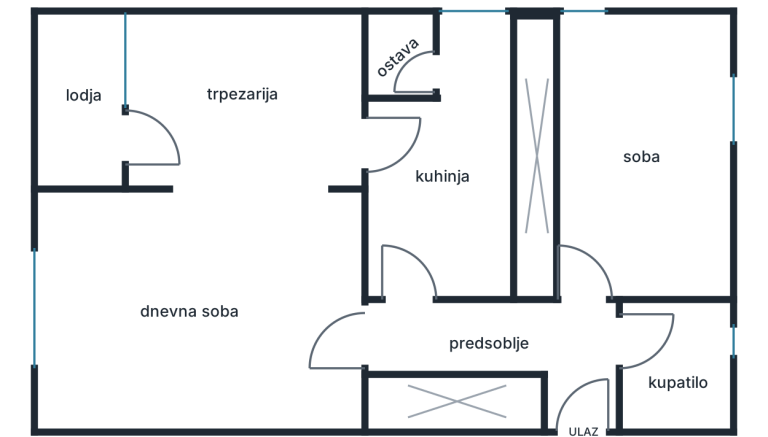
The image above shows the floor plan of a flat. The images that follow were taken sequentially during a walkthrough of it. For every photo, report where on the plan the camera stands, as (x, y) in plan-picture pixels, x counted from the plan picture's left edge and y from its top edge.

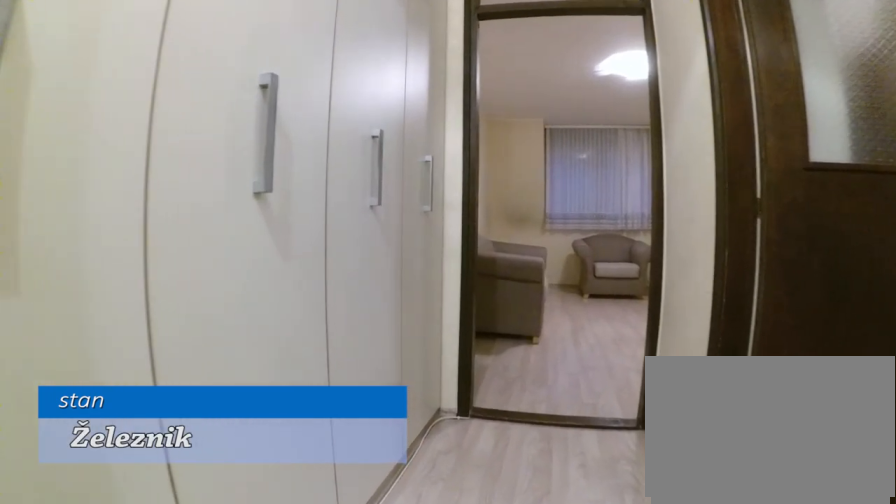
(507, 338)
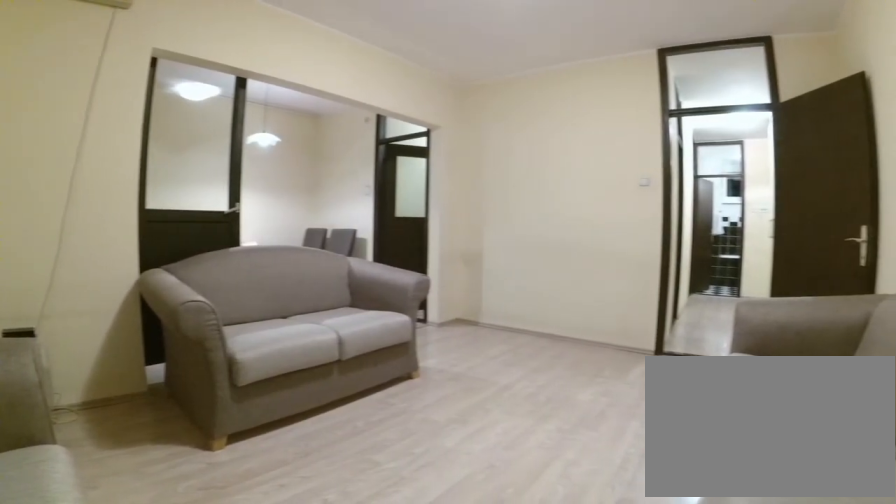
(57, 392)
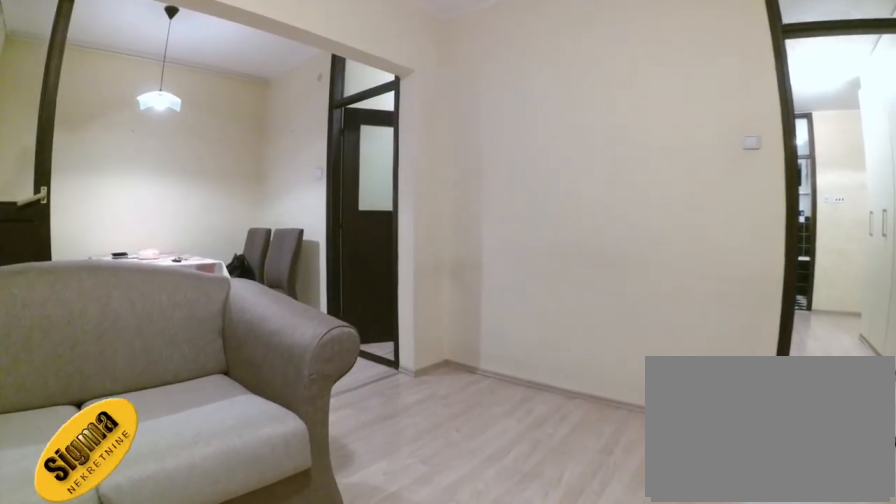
(148, 334)
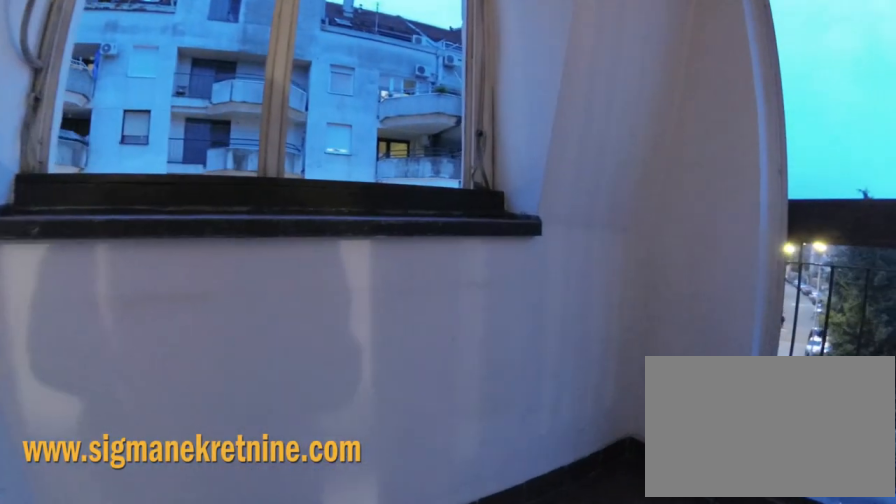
(123, 147)
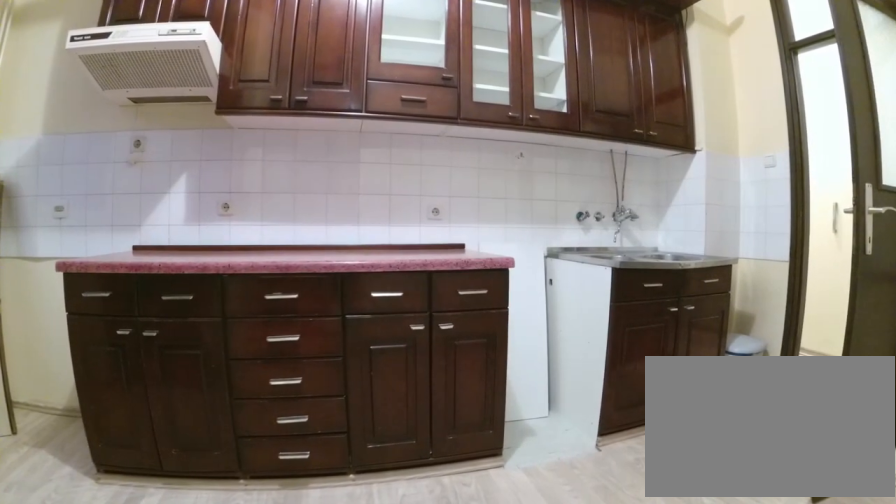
(377, 136)
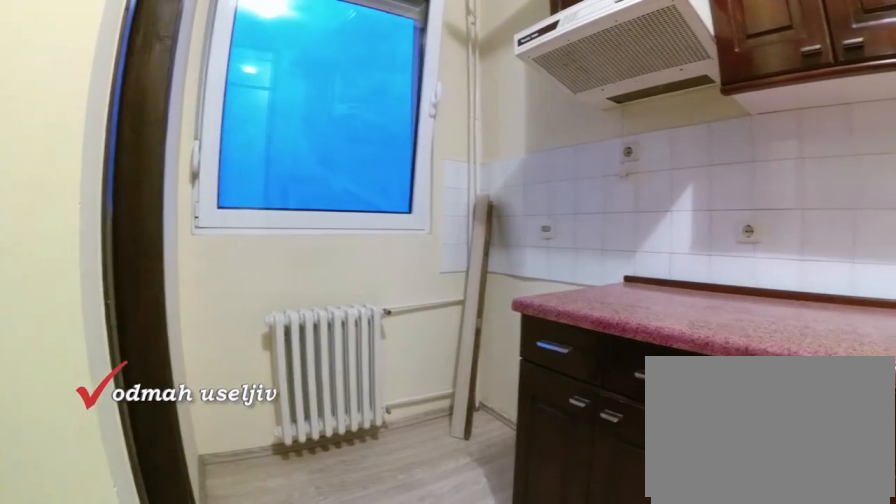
(461, 156)
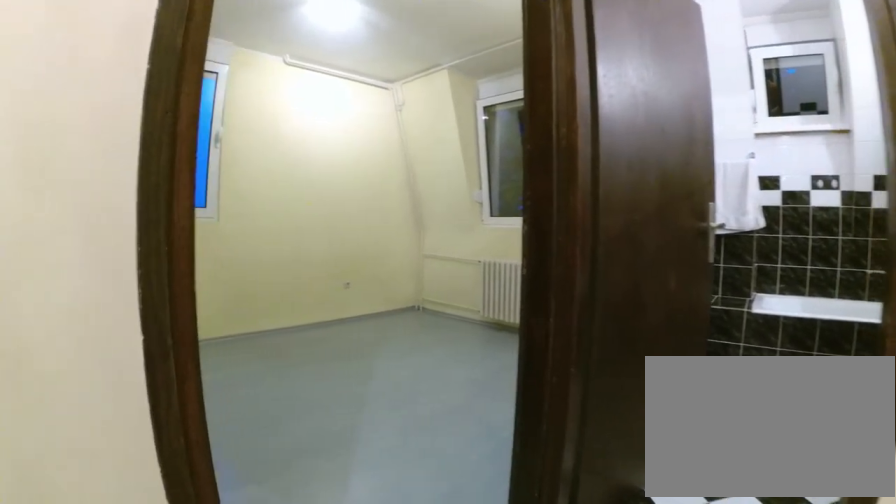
(528, 335)
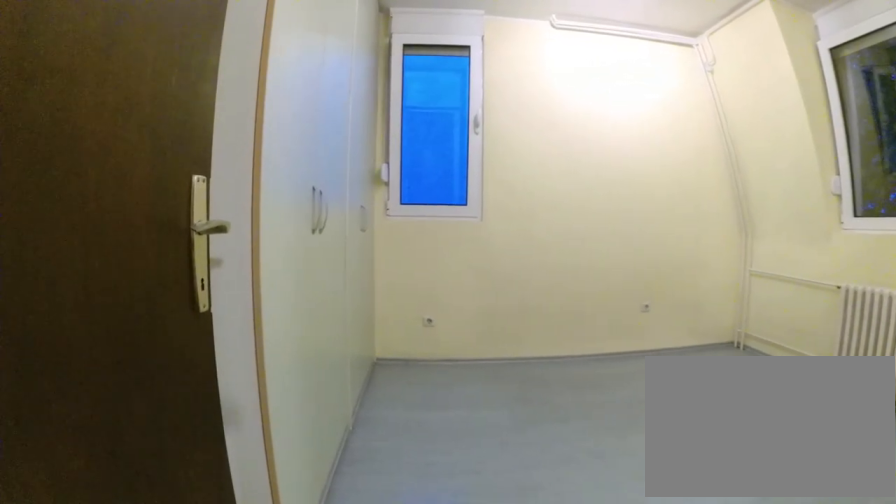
(579, 320)
